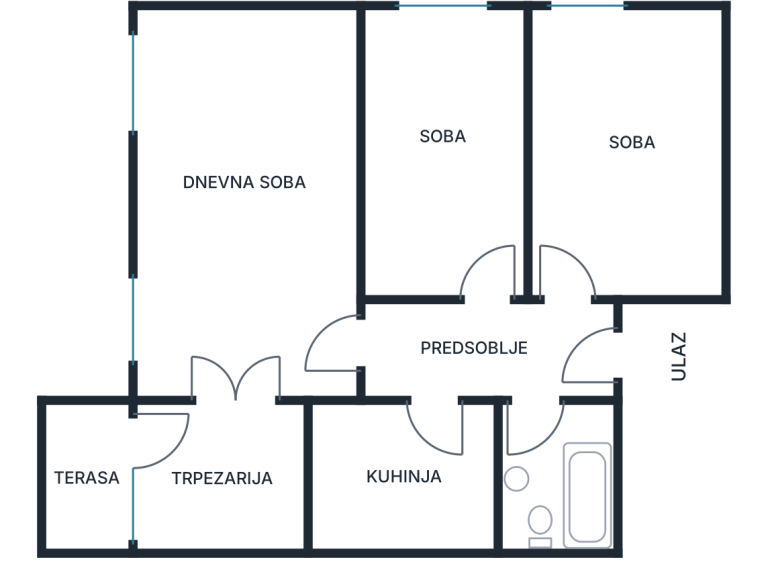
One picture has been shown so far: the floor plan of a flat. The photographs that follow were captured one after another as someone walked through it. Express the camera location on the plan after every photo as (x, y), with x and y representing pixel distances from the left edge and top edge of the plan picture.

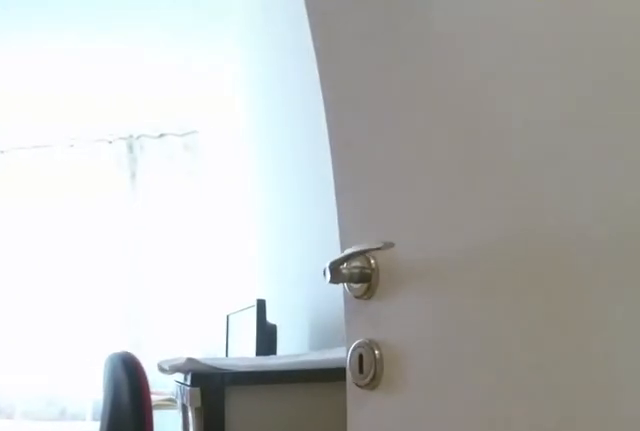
(491, 305)
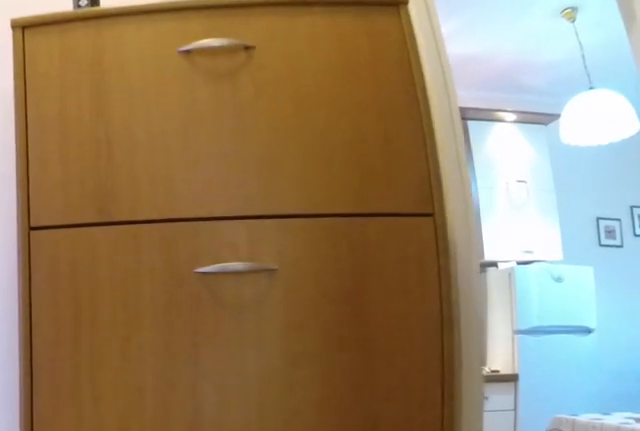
(483, 308)
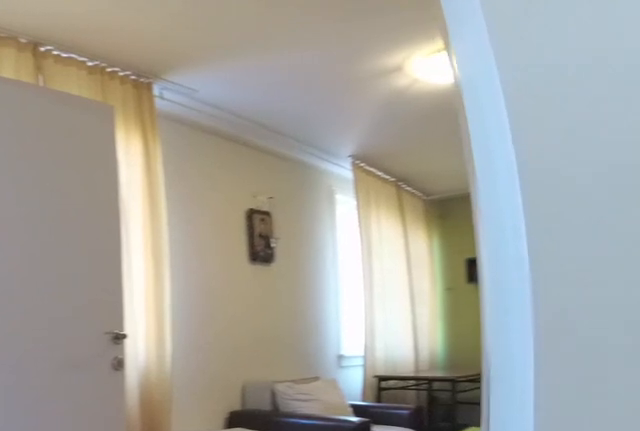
(287, 445)
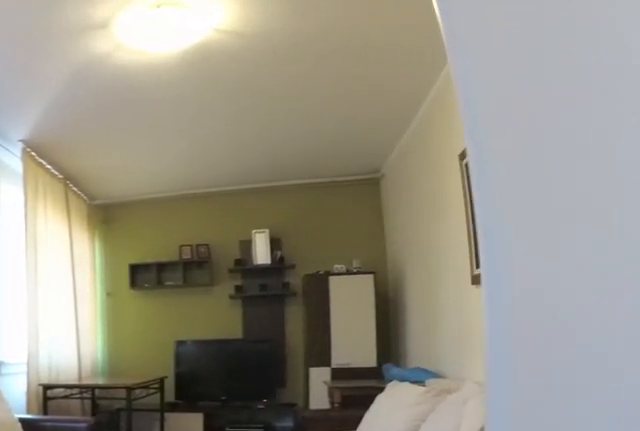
(254, 417)
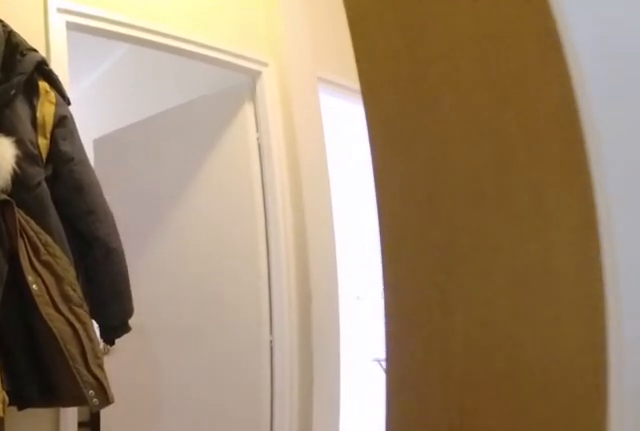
(430, 420)
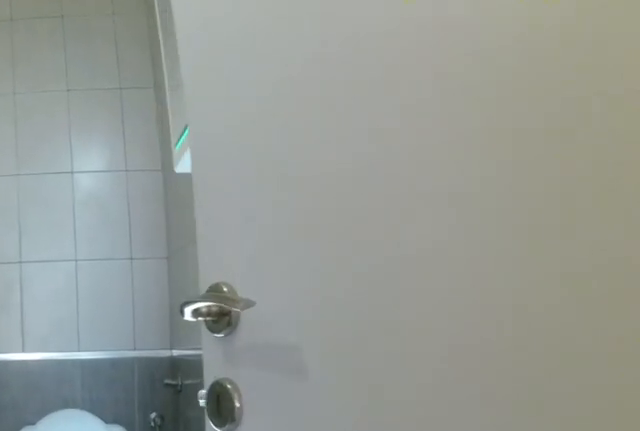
(525, 392)
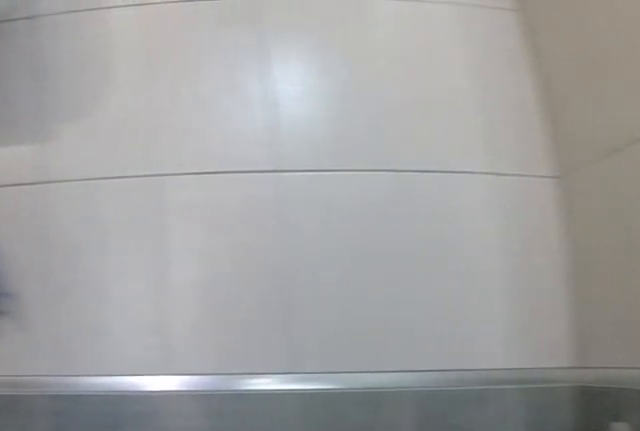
(517, 486)
